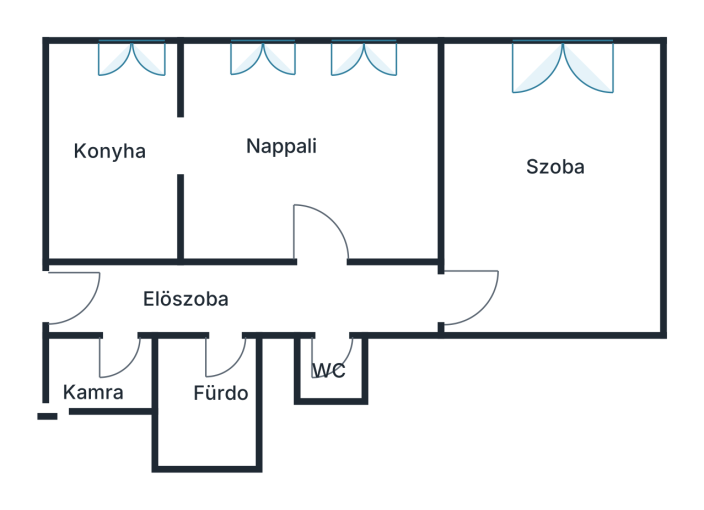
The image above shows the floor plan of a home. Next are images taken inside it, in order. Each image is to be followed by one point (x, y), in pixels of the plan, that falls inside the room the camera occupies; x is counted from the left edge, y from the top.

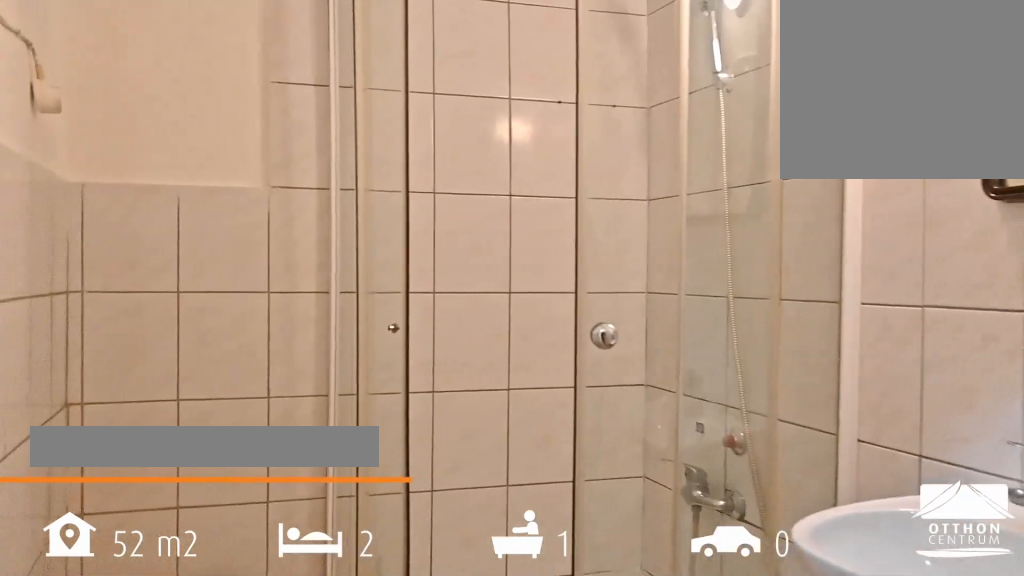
(208, 408)
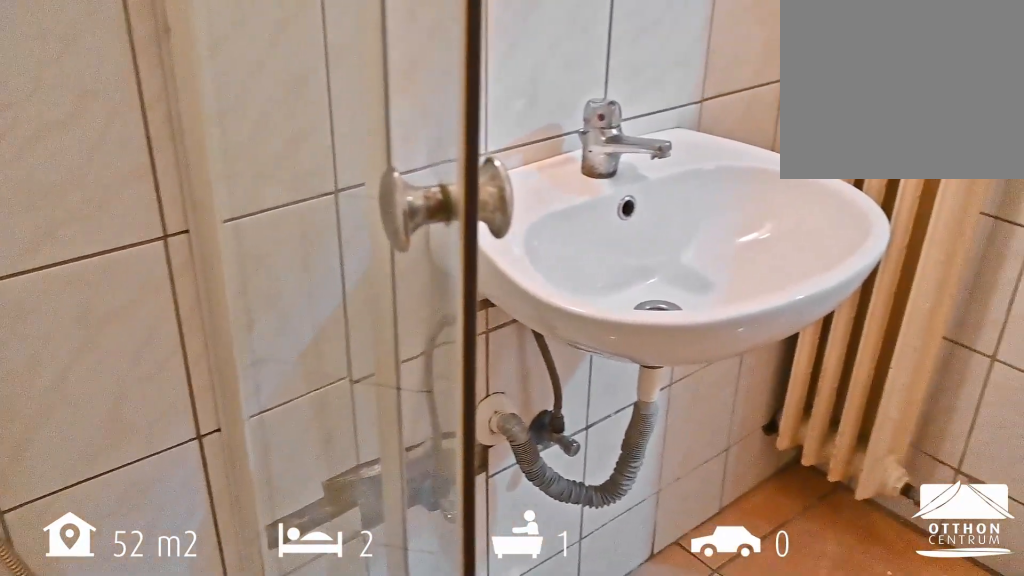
(208, 408)
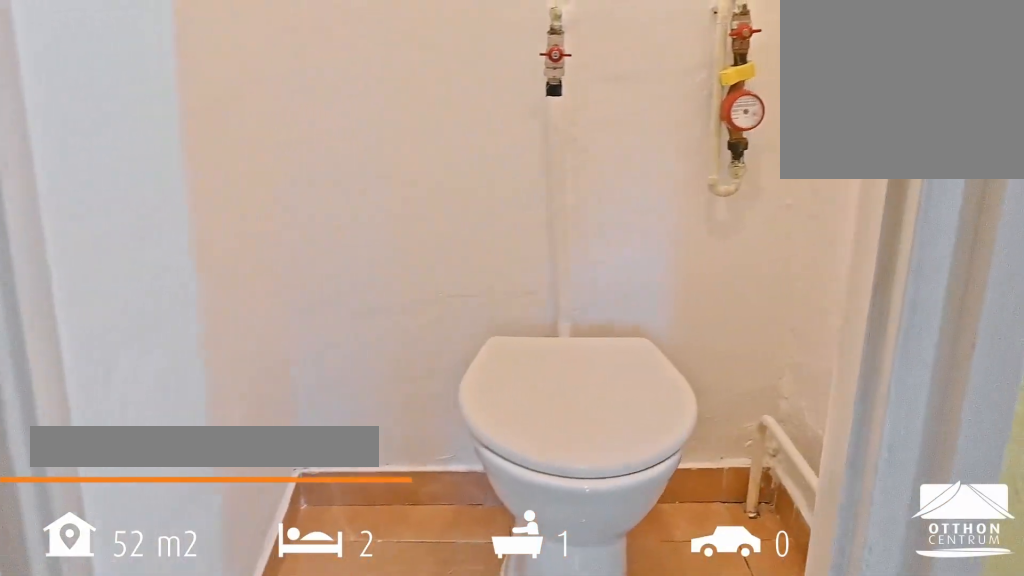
(332, 368)
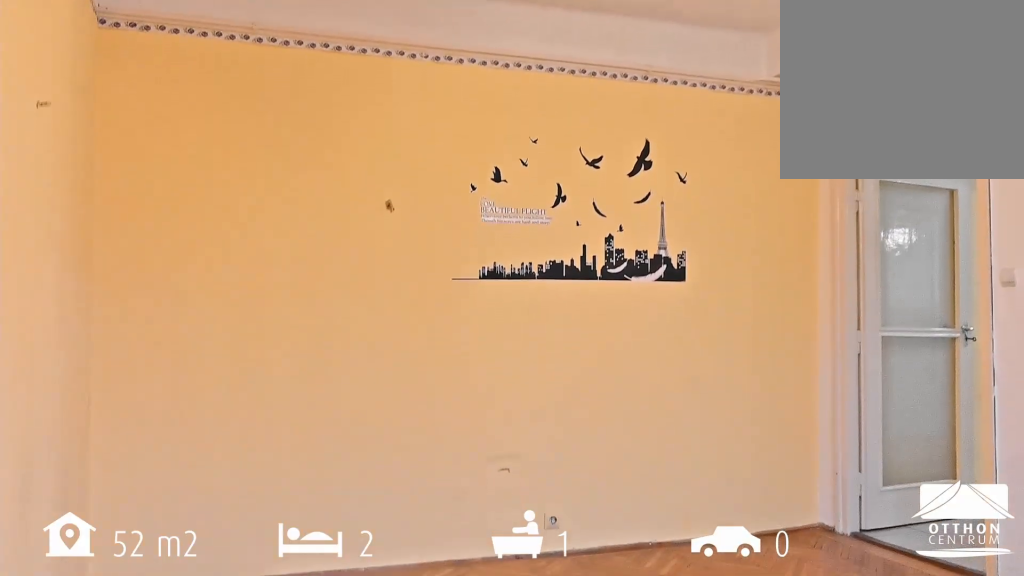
(556, 202)
